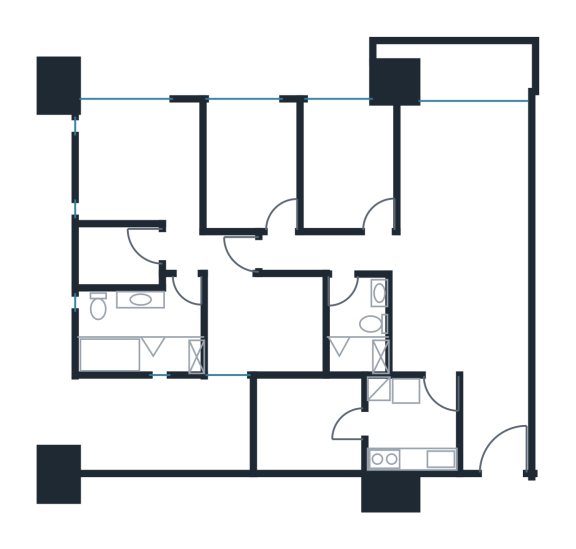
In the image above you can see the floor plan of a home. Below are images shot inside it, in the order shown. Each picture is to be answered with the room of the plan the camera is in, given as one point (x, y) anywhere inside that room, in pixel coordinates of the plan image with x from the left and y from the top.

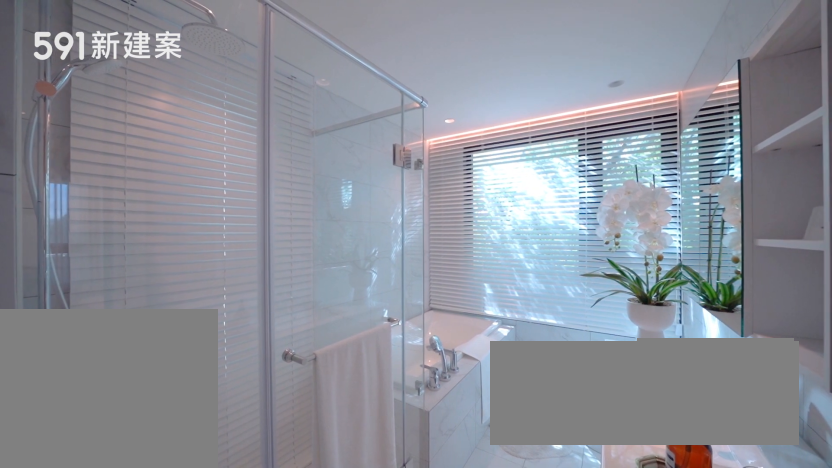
(134, 328)
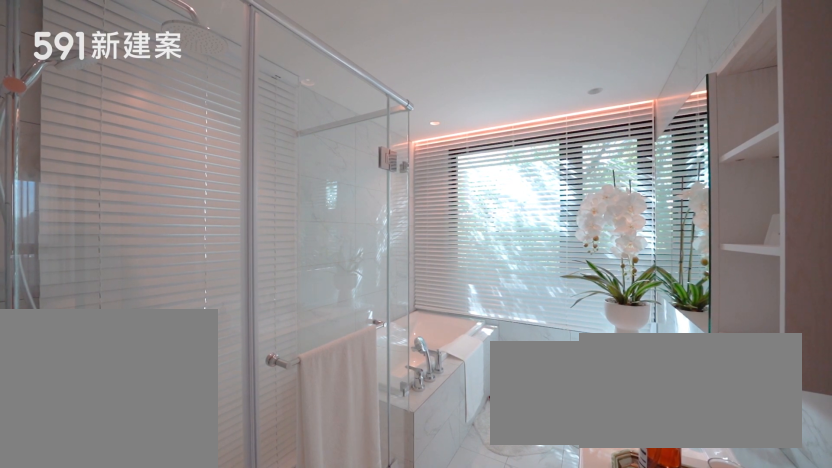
(134, 328)
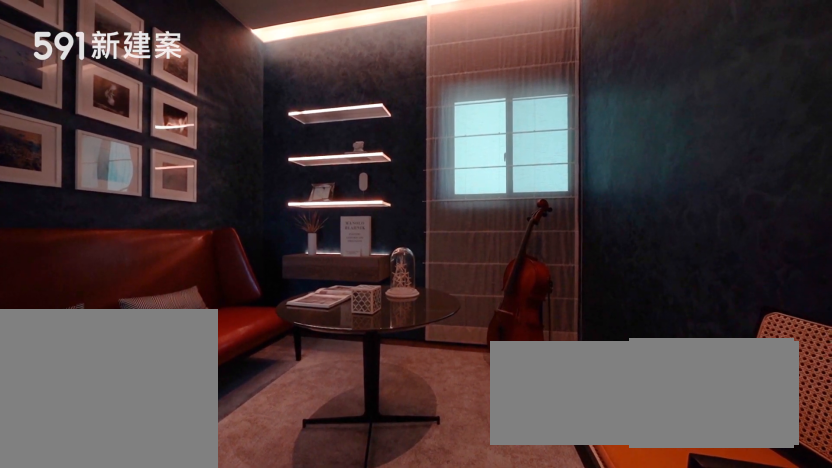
(269, 326)
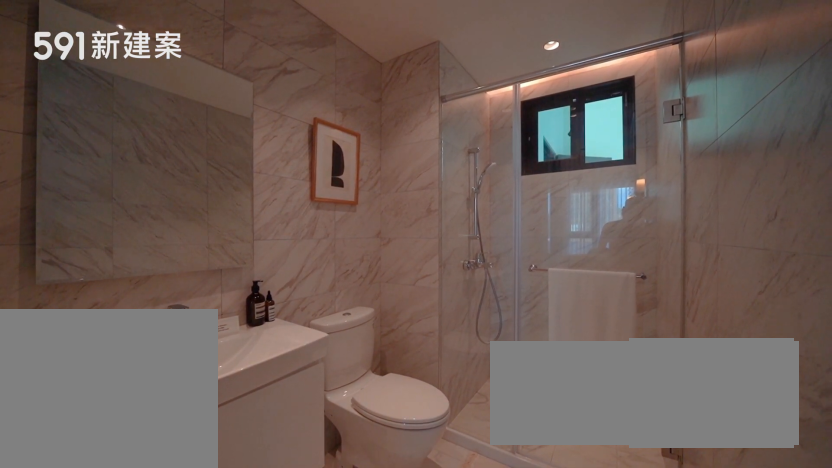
(355, 329)
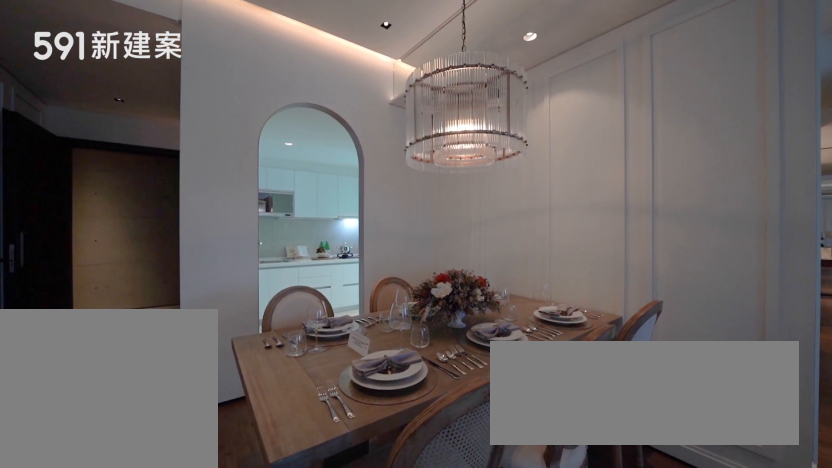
(457, 324)
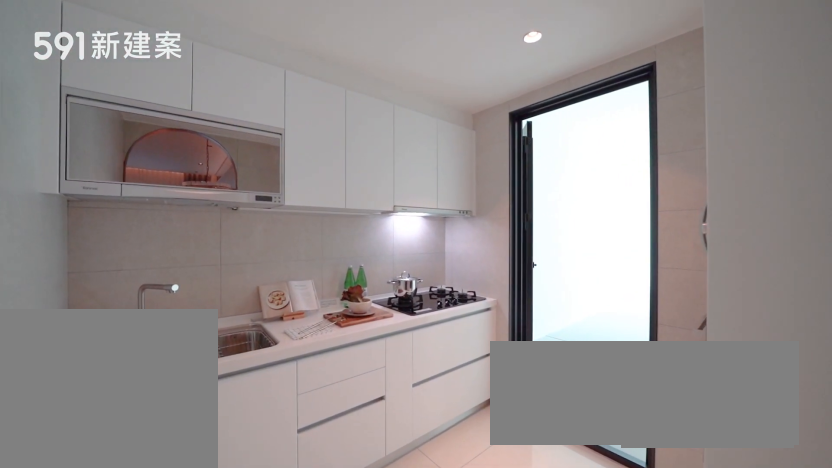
(409, 425)
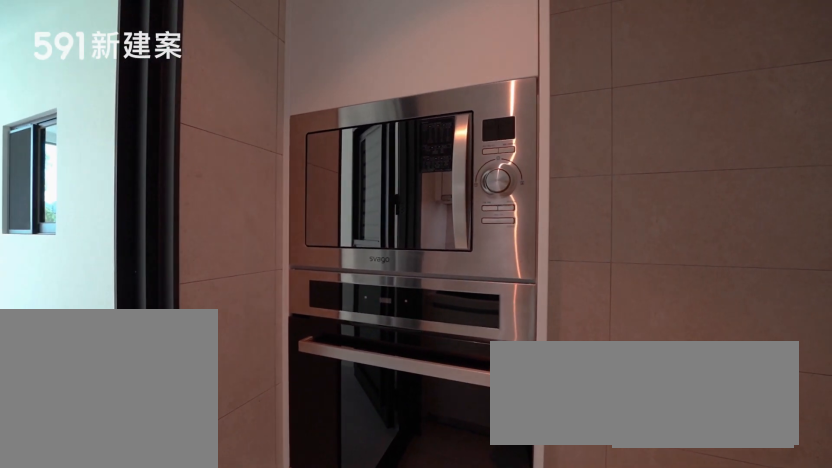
(409, 425)
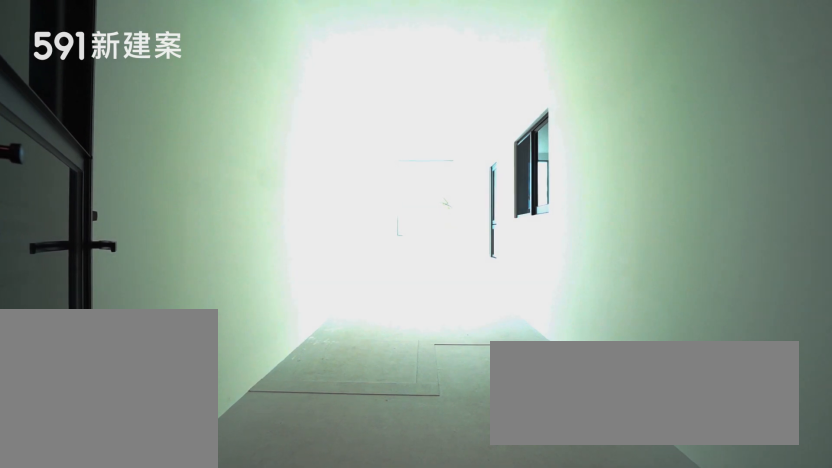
(311, 420)
